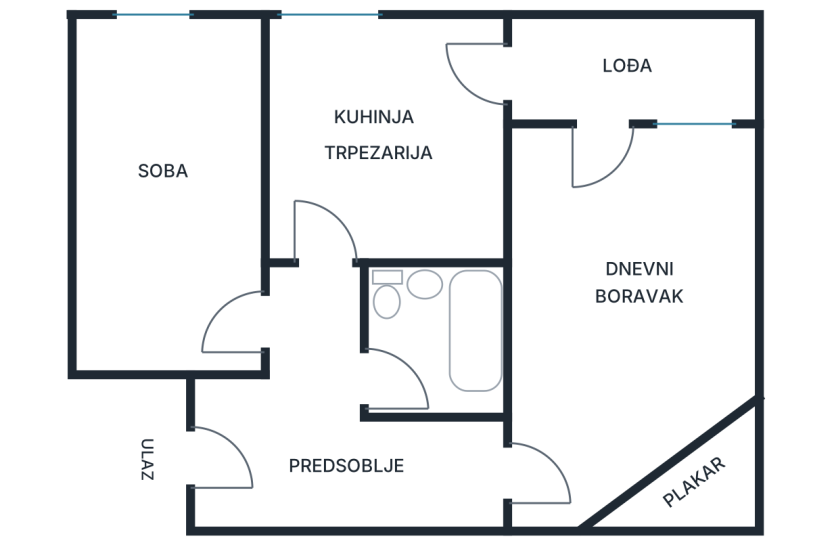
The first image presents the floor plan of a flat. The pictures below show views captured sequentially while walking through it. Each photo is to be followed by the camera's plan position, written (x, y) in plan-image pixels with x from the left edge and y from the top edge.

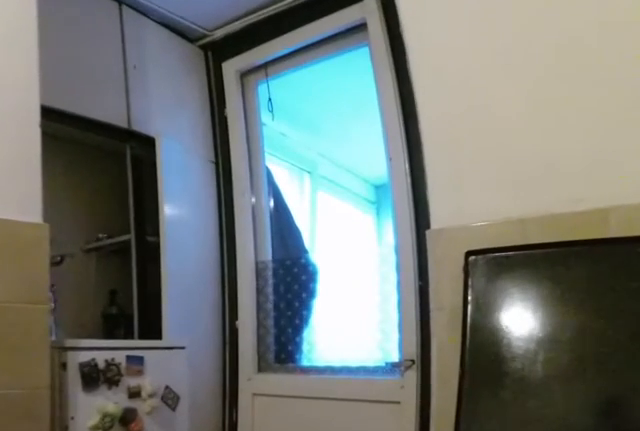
(362, 175)
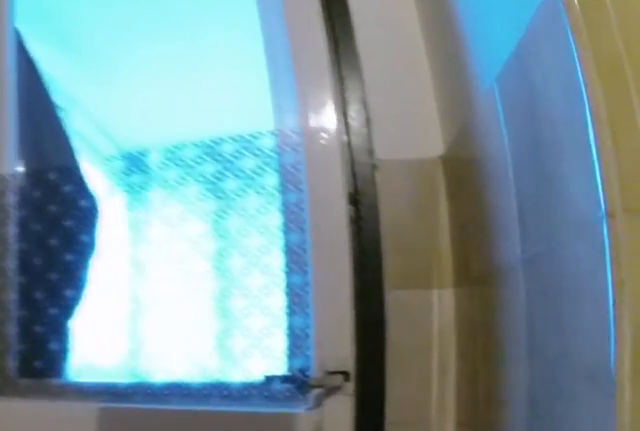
(433, 123)
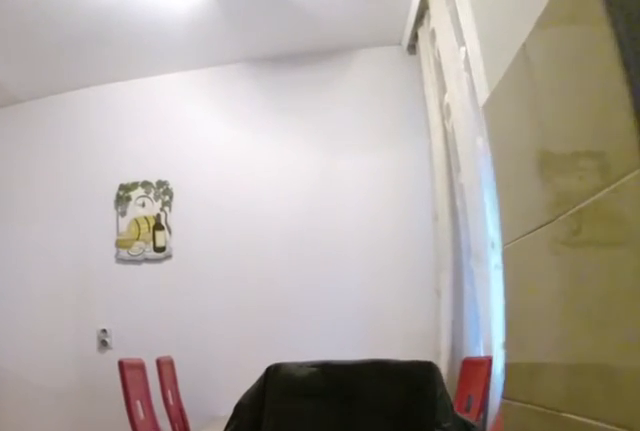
(465, 92)
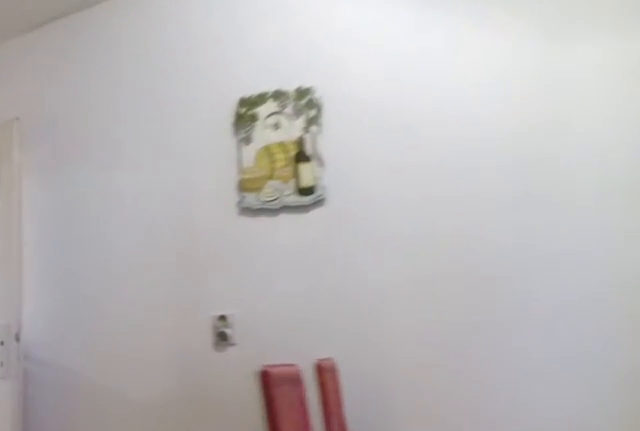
(400, 138)
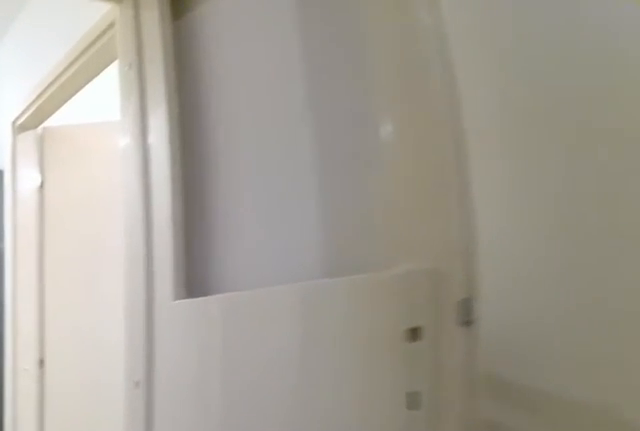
(333, 199)
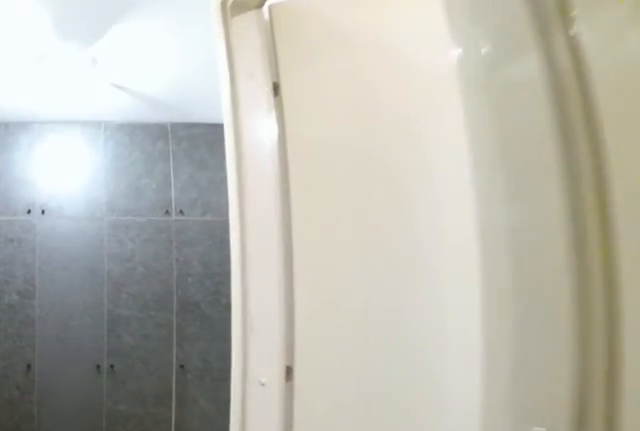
(314, 255)
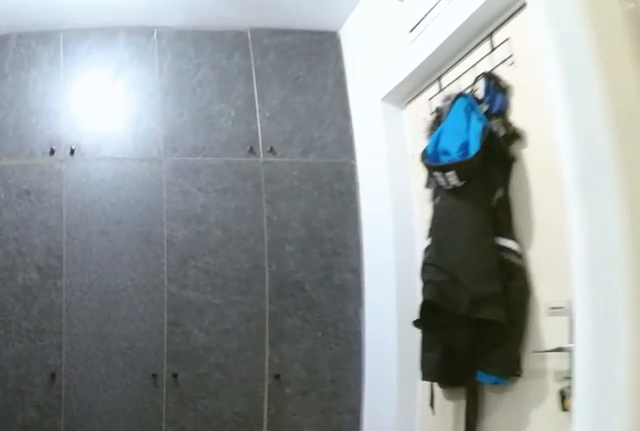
(320, 333)
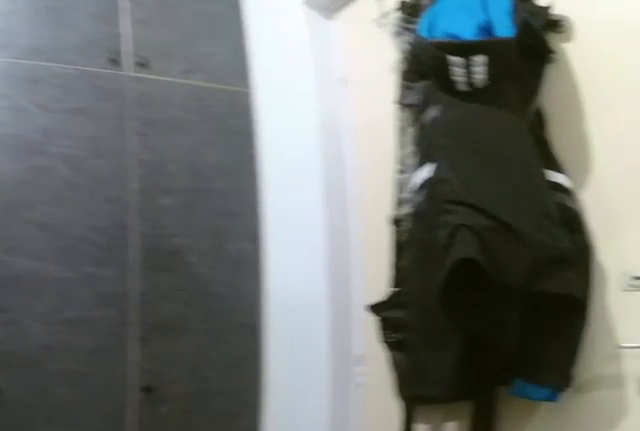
(325, 396)
